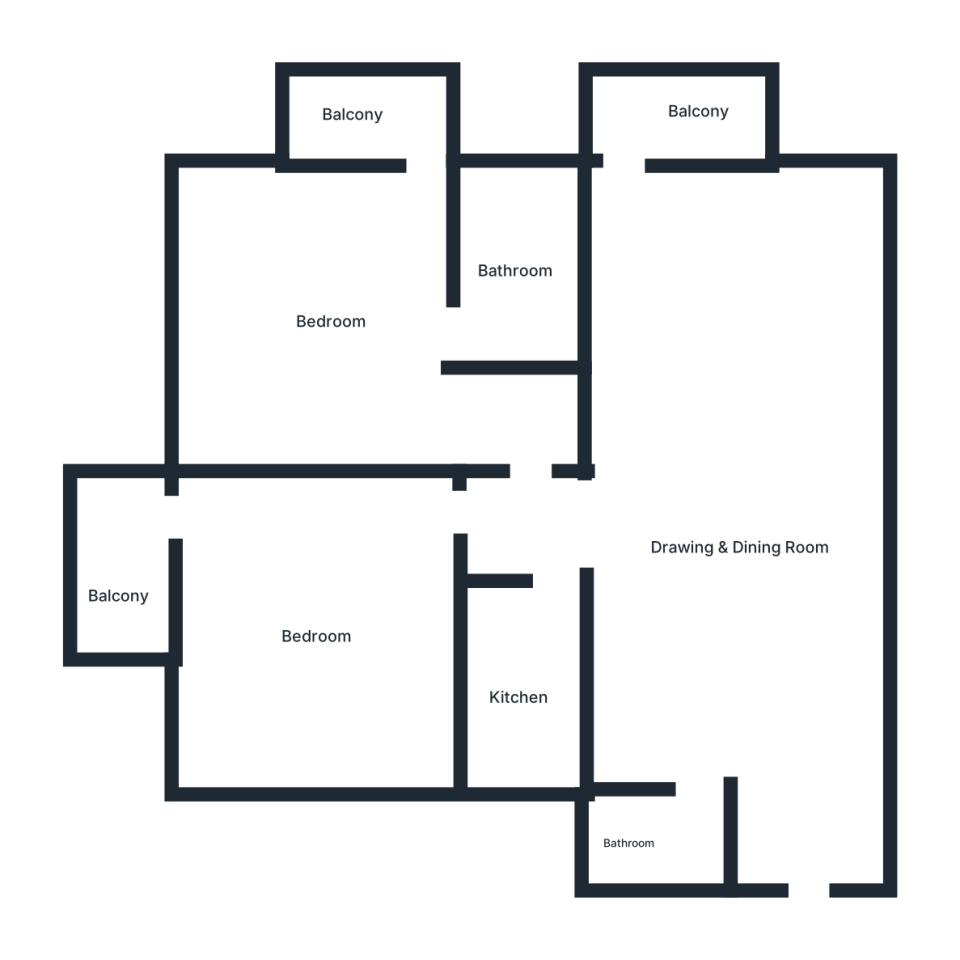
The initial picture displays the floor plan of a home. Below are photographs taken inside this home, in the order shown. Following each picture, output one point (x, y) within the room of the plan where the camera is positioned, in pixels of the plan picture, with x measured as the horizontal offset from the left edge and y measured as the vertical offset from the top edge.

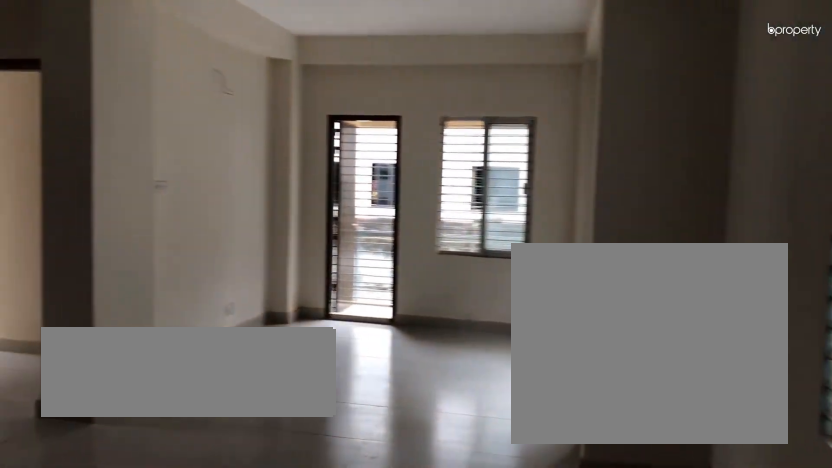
(802, 835)
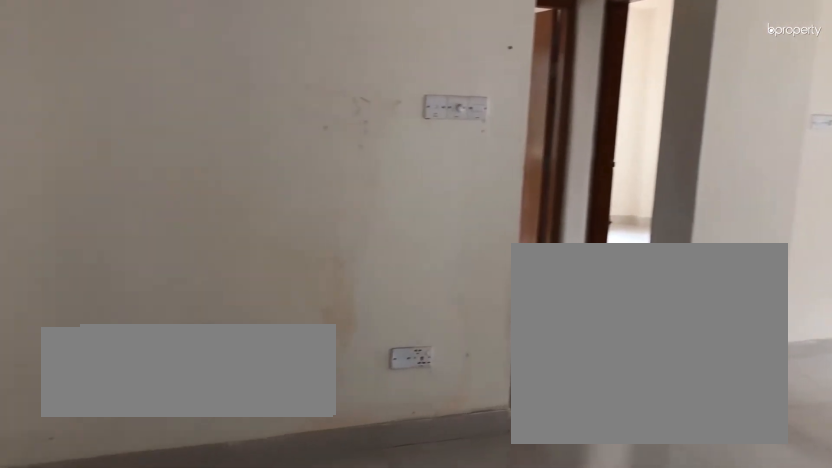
(718, 634)
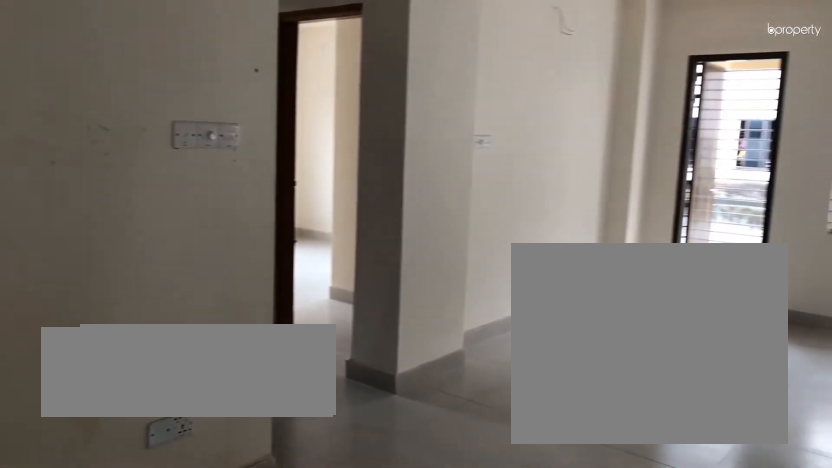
(718, 634)
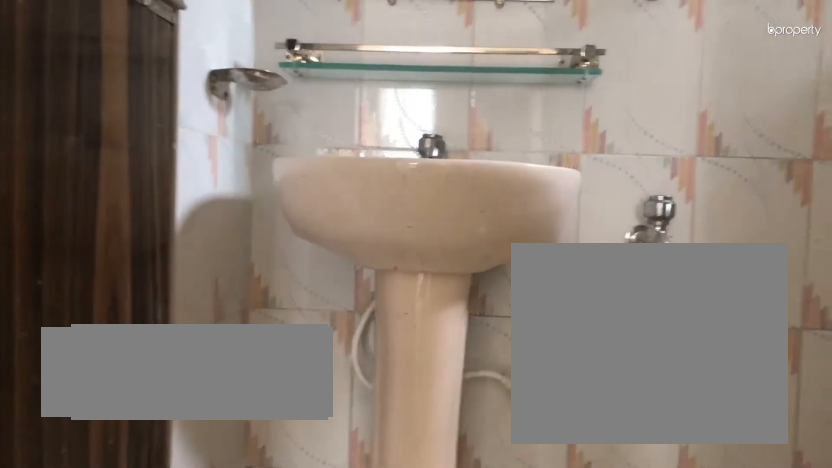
(658, 833)
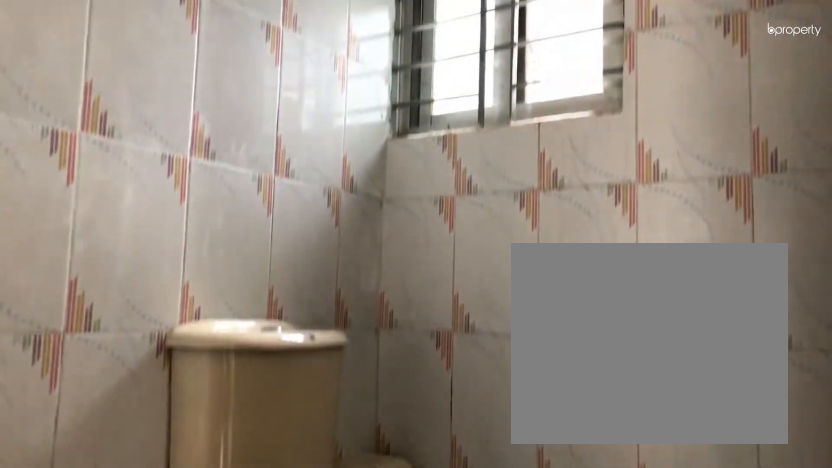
(658, 833)
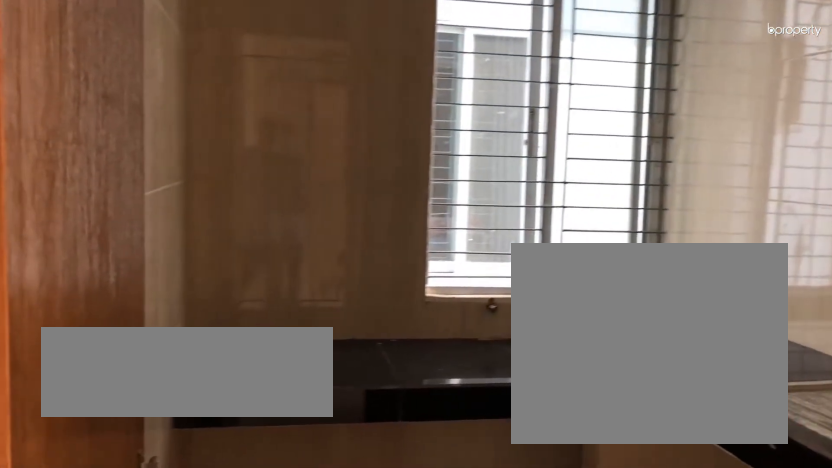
(558, 639)
